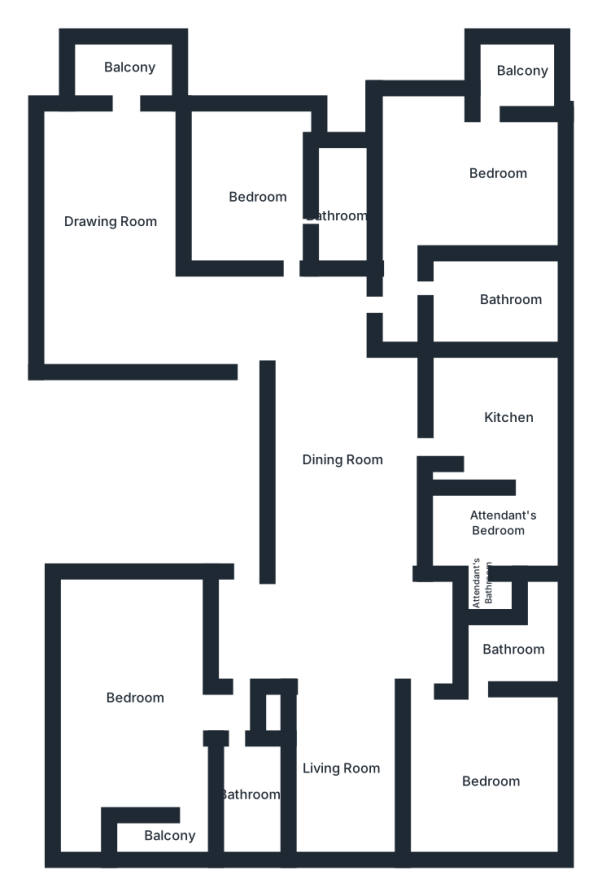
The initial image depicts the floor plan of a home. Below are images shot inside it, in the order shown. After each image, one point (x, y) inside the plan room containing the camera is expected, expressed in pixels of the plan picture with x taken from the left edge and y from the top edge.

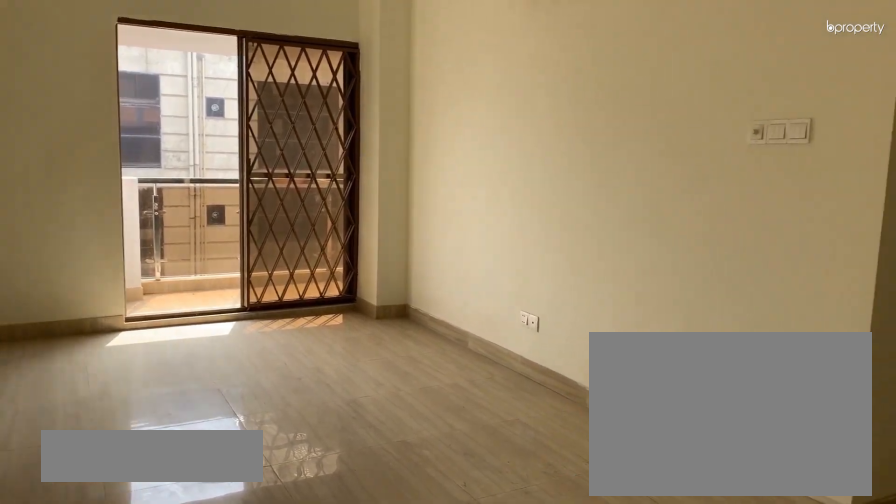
(114, 204)
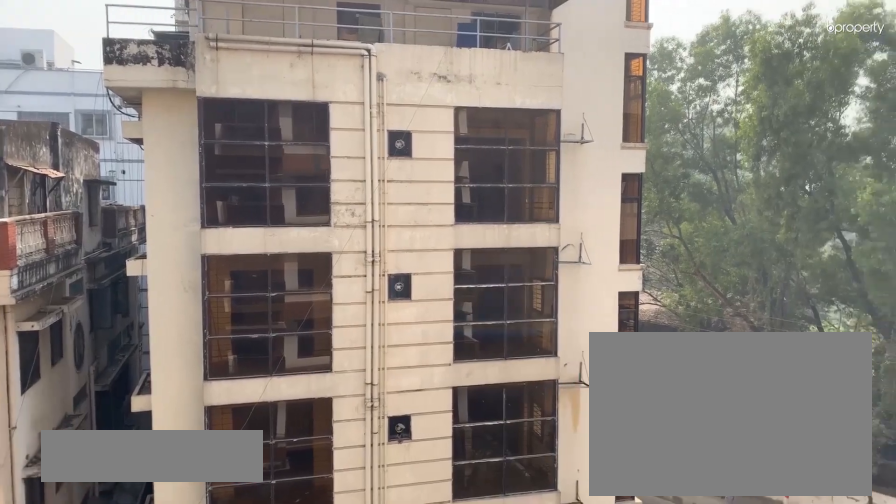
(127, 68)
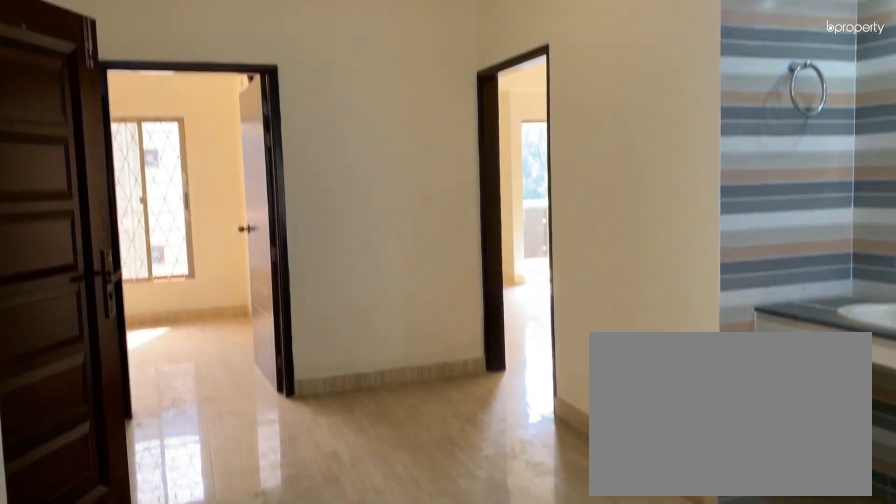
(342, 473)
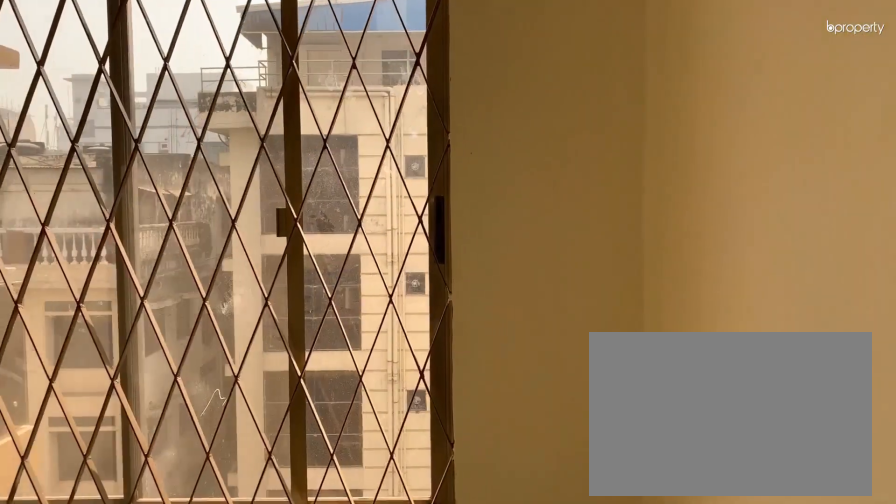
(254, 192)
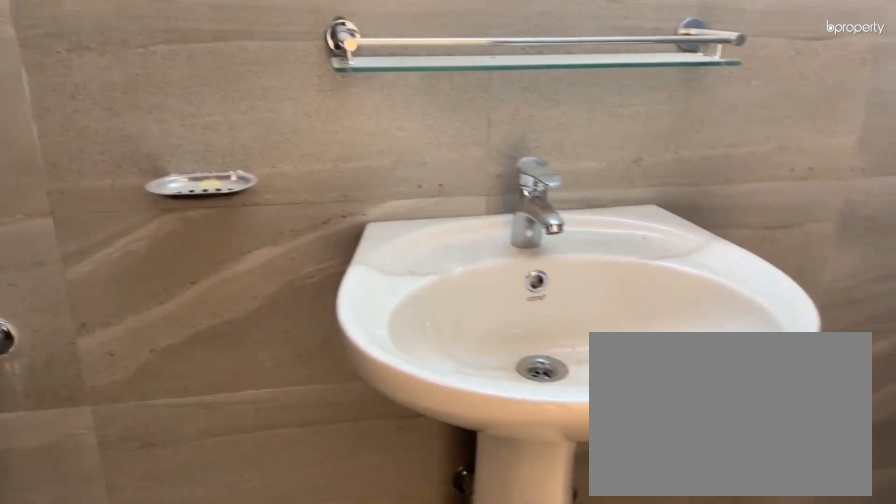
(338, 215)
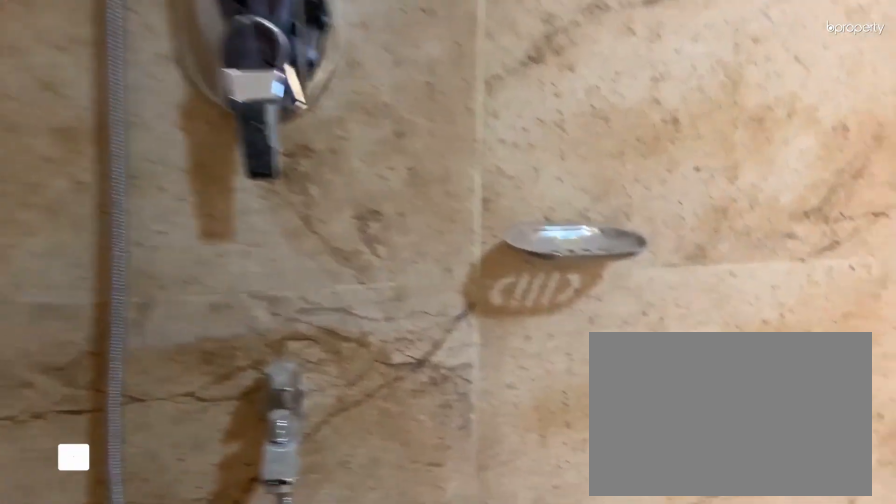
(485, 286)
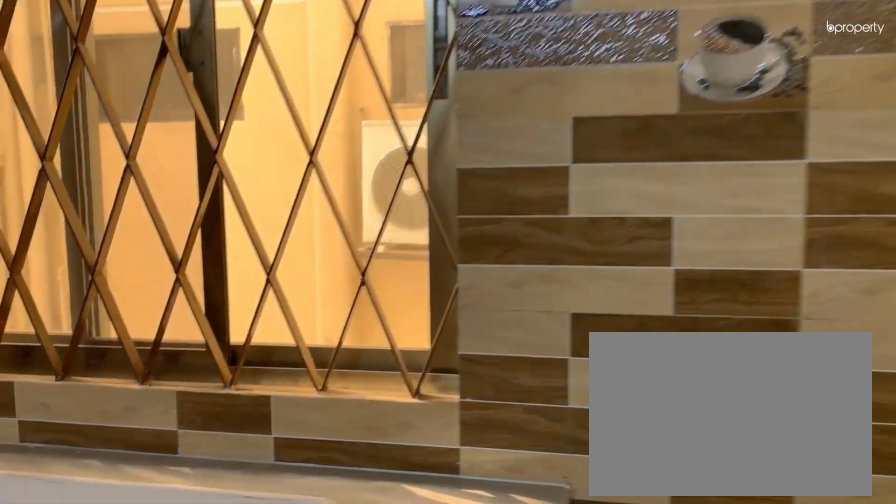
(480, 433)
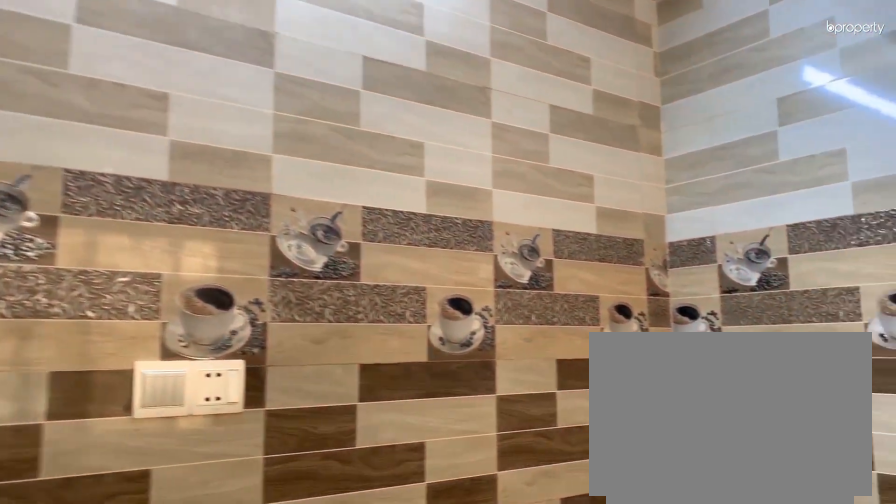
(470, 440)
